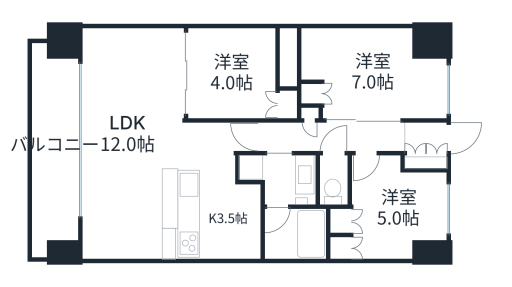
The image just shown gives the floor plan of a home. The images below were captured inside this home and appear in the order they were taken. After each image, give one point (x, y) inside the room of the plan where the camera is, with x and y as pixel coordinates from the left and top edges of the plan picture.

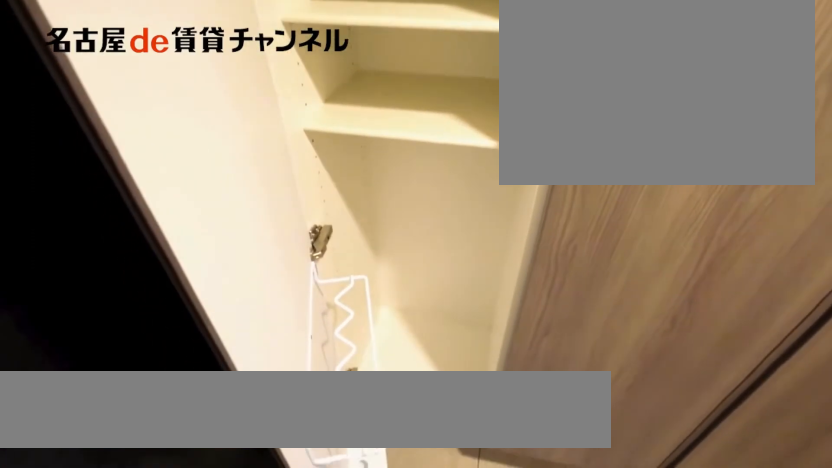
(426, 163)
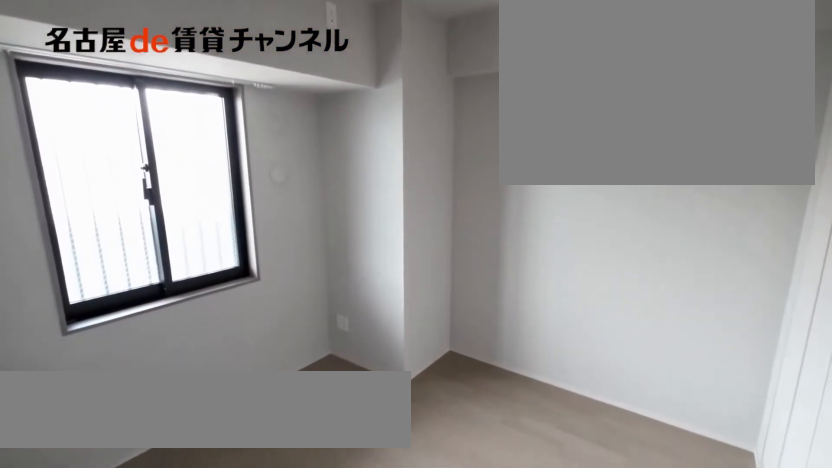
(398, 209)
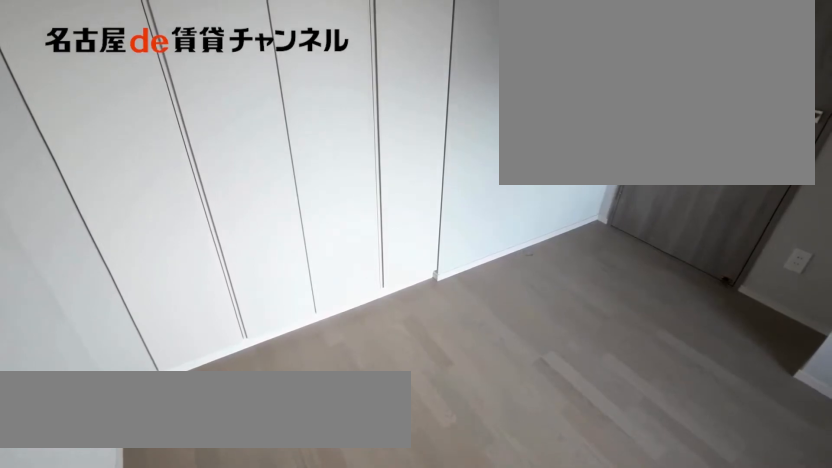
(398, 209)
